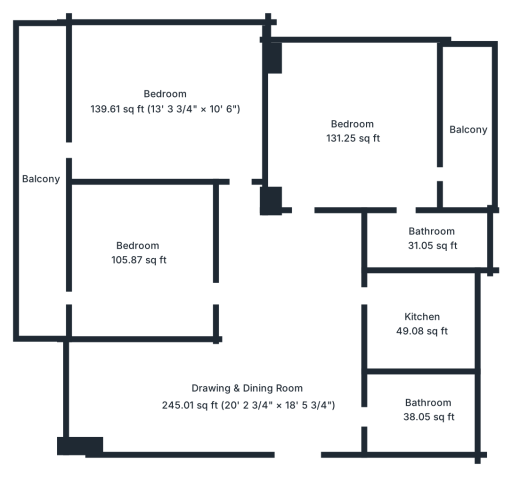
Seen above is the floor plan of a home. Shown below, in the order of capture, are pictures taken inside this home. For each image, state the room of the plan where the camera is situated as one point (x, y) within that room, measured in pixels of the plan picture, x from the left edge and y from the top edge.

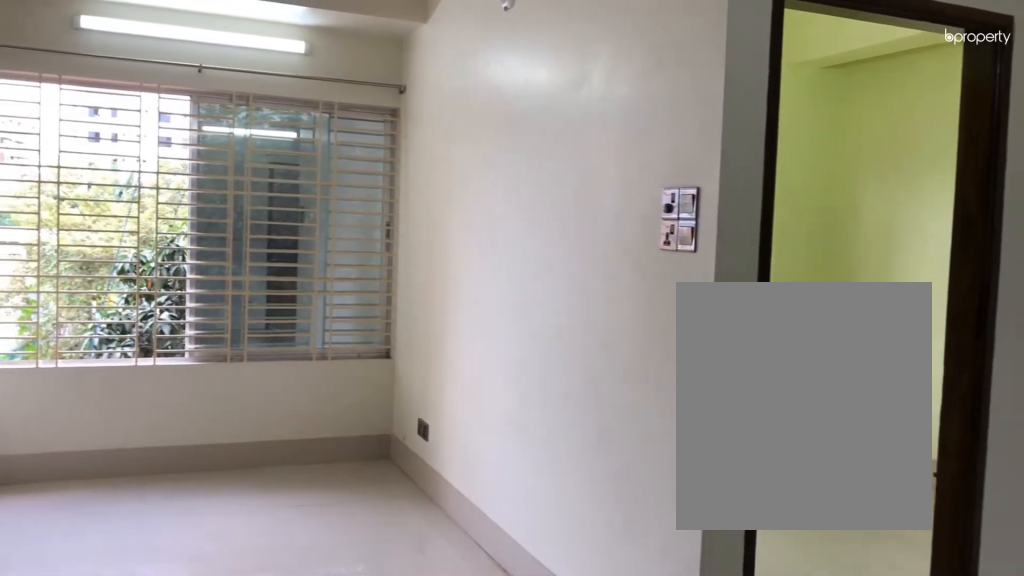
(247, 396)
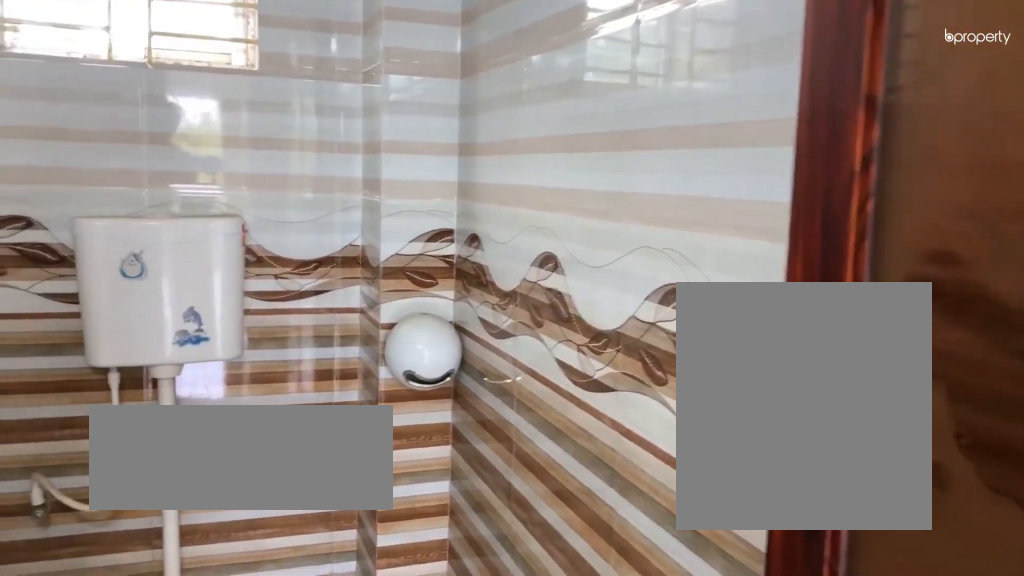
(430, 410)
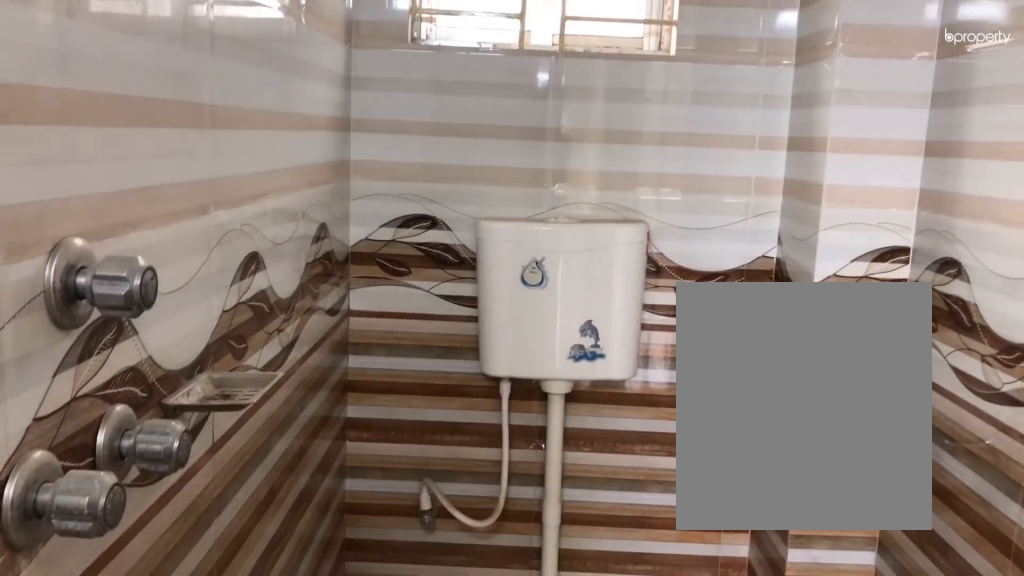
(430, 410)
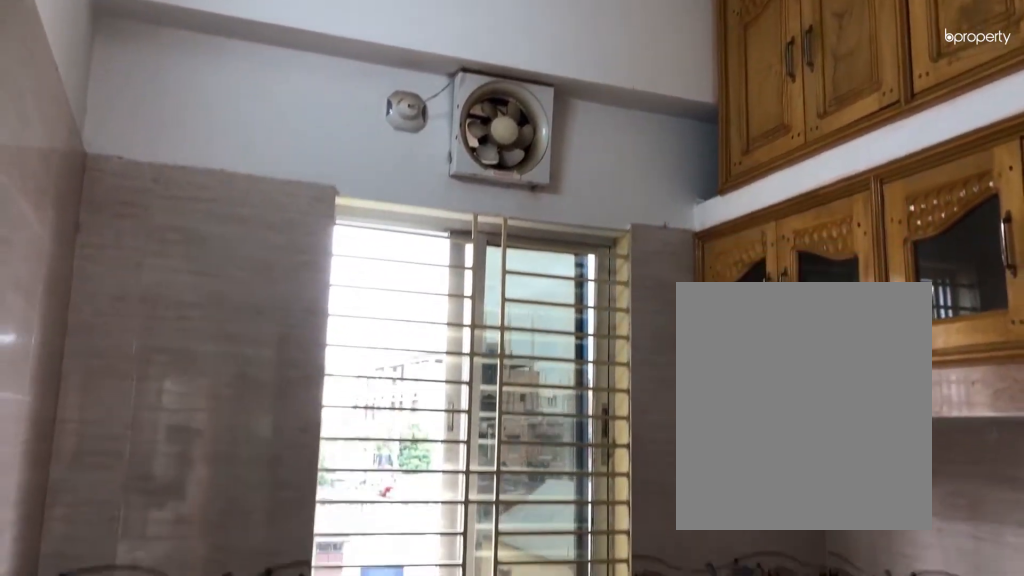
(421, 323)
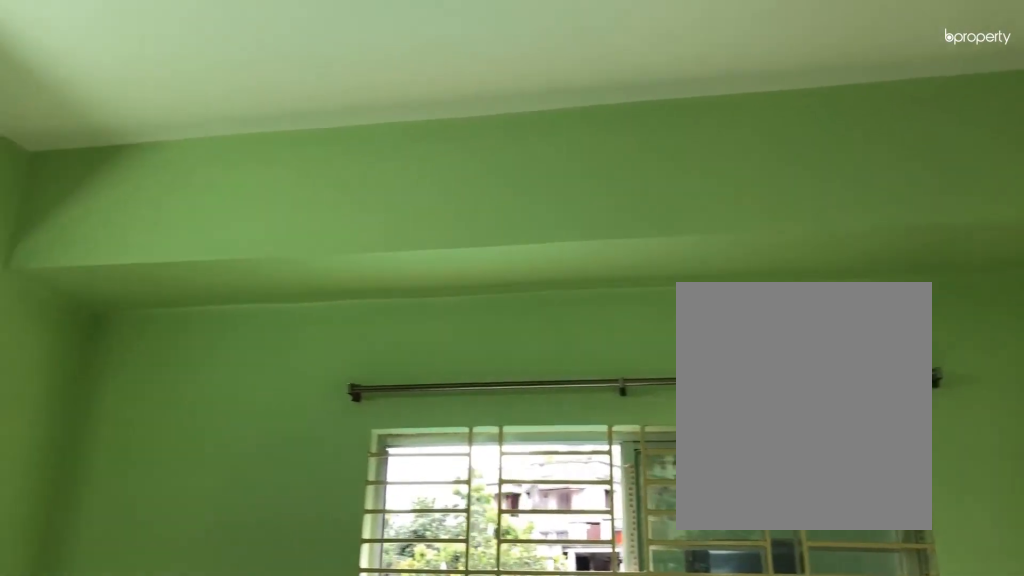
(352, 134)
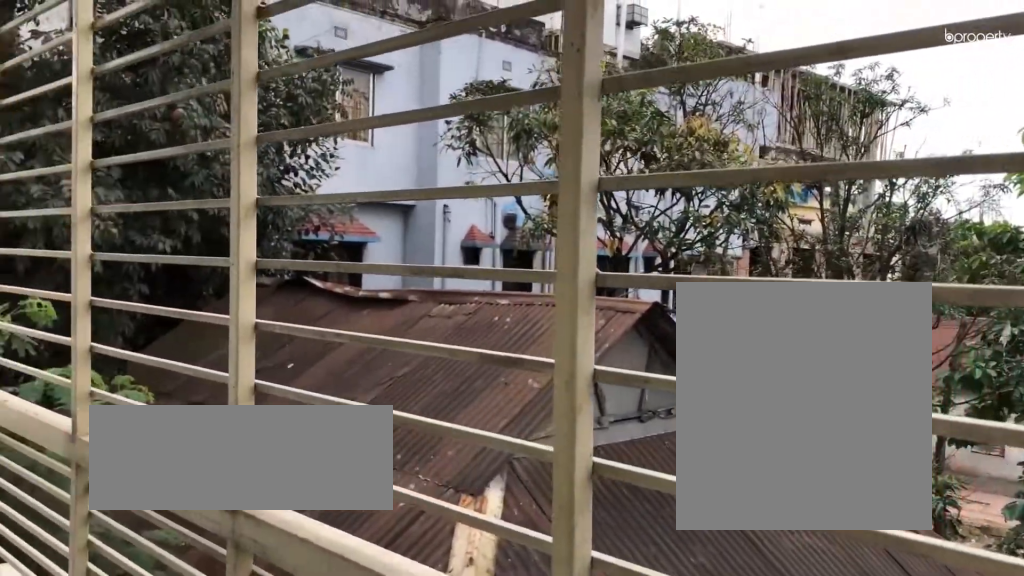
(469, 127)
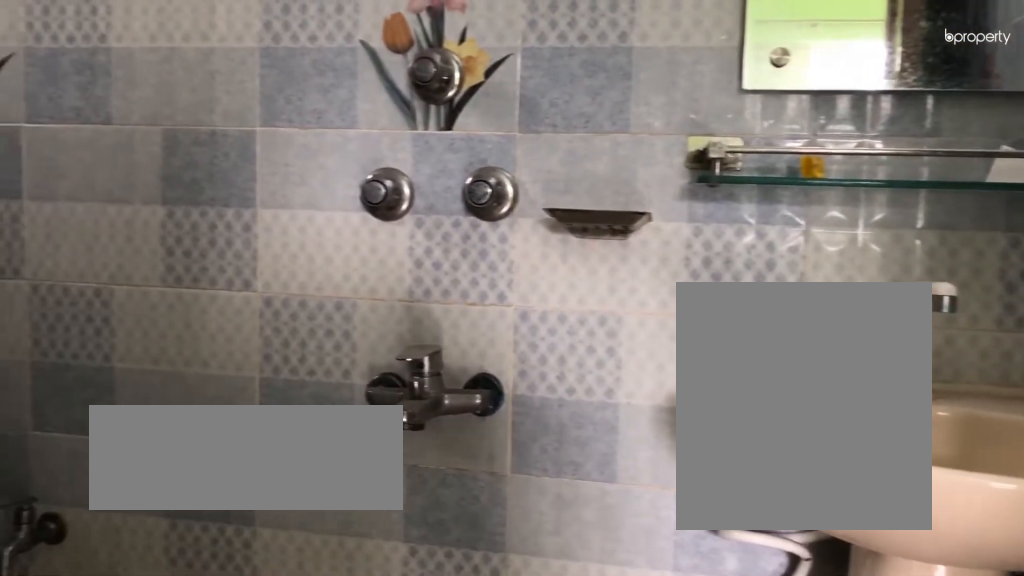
(428, 244)
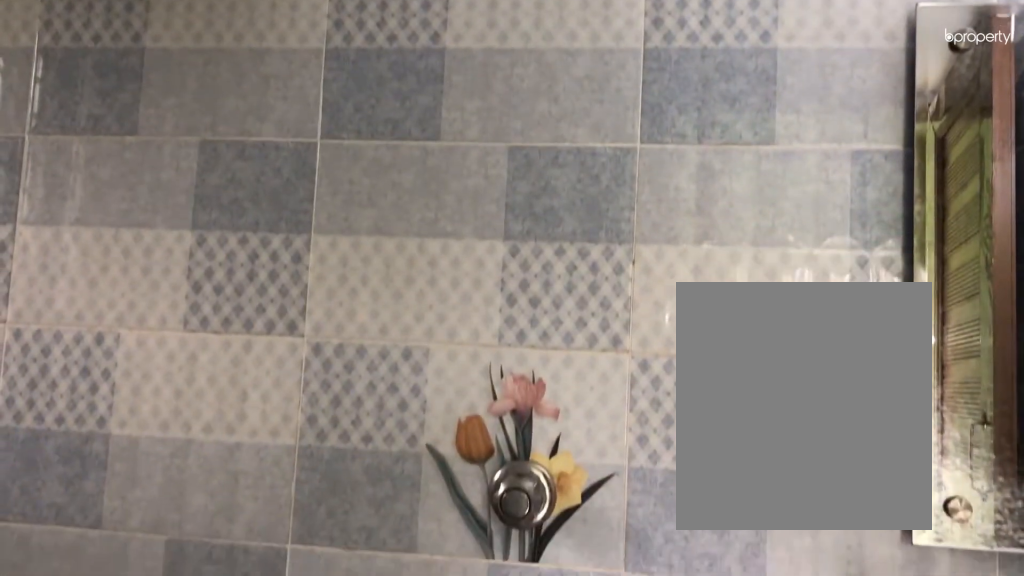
(428, 244)
